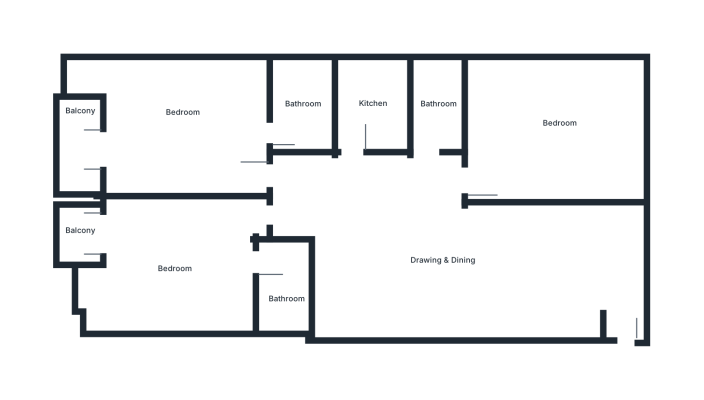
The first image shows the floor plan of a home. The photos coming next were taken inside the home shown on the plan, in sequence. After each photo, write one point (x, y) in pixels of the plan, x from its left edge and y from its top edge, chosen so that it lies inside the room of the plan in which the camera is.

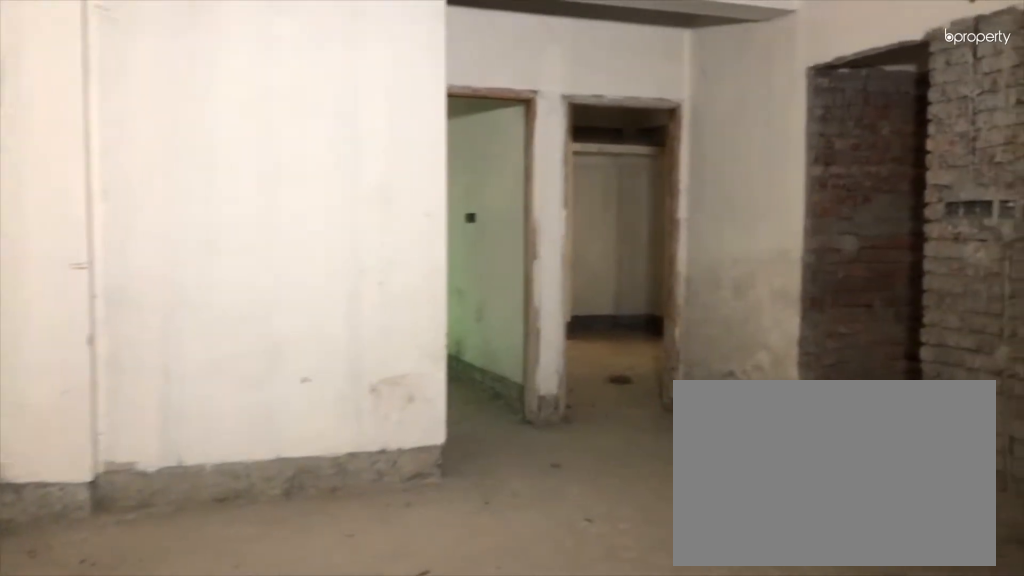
(395, 249)
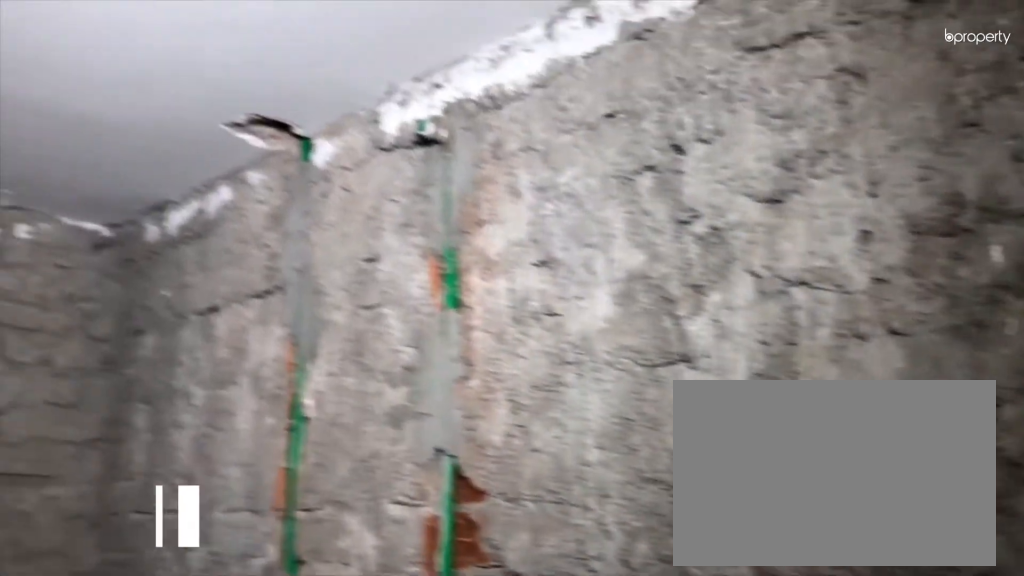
(439, 103)
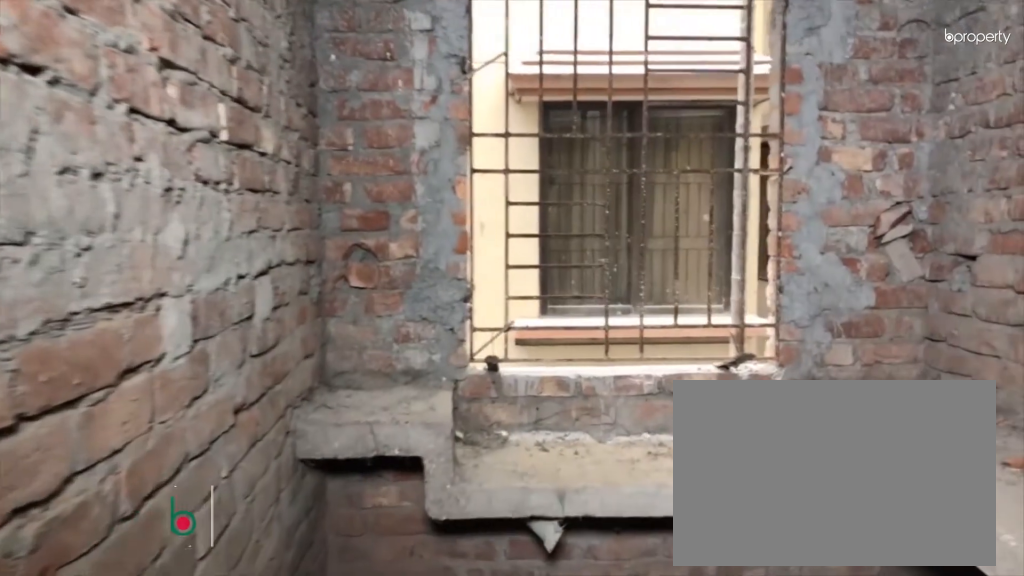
(368, 101)
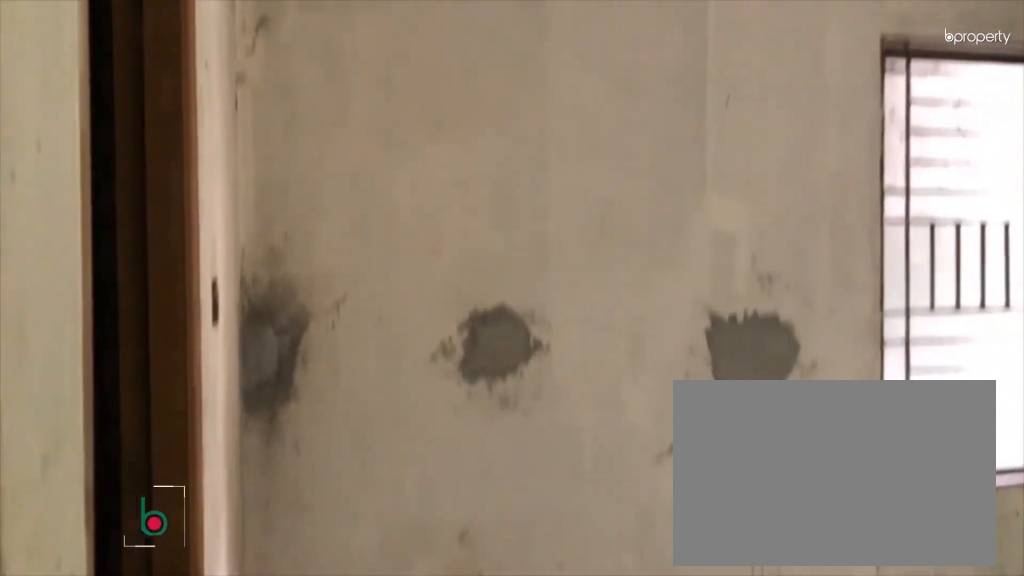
(169, 269)
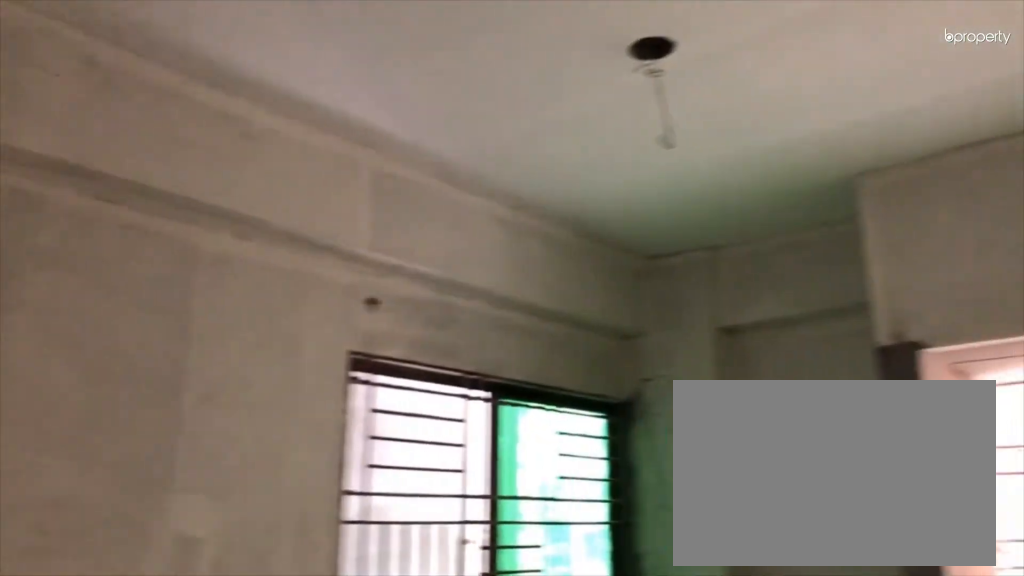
(169, 269)
